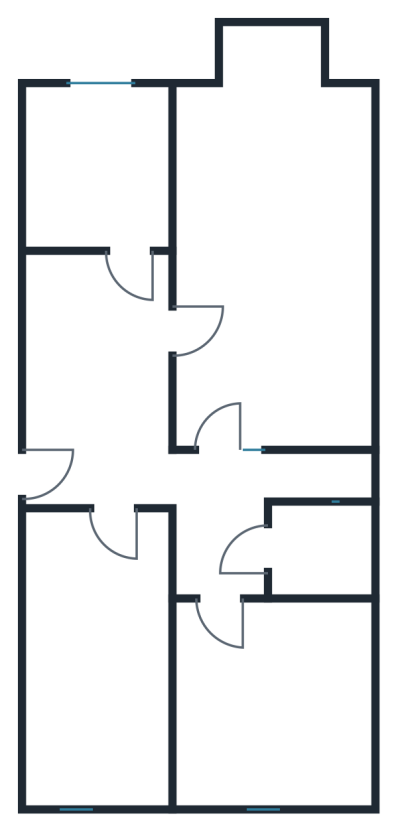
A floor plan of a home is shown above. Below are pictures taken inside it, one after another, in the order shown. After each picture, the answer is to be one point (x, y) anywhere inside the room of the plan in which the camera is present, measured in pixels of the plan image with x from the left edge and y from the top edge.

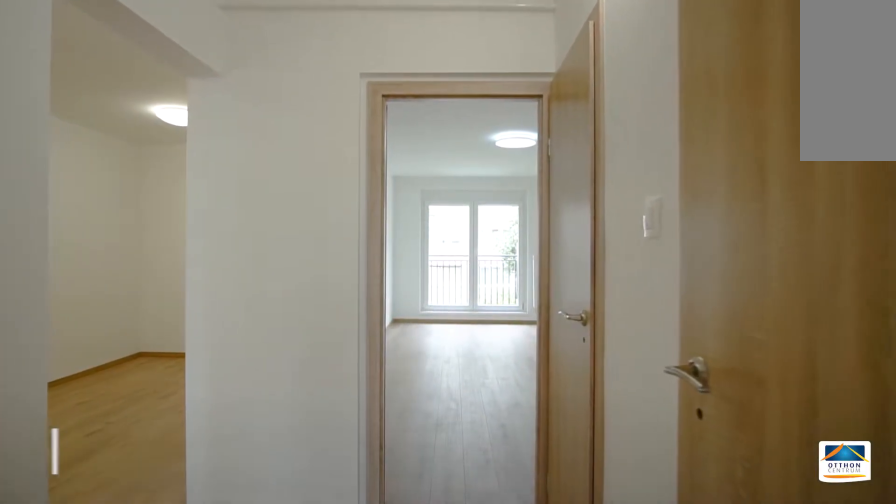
(223, 523)
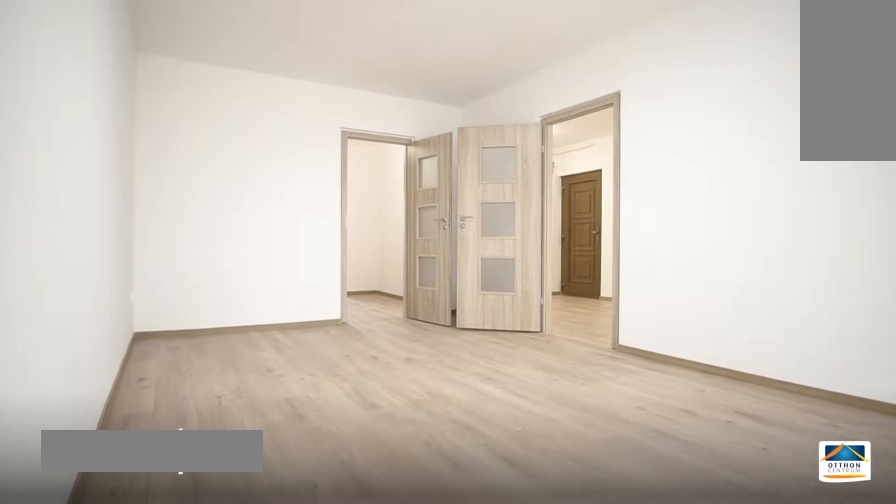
(269, 237)
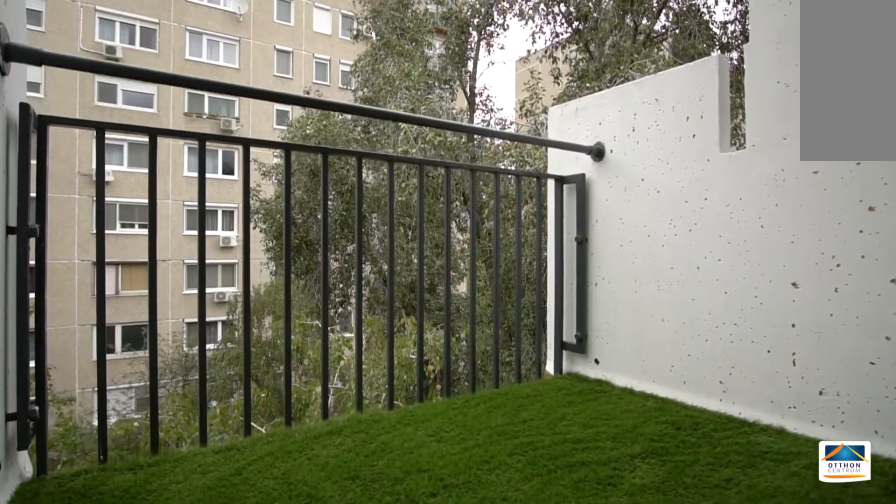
(271, 54)
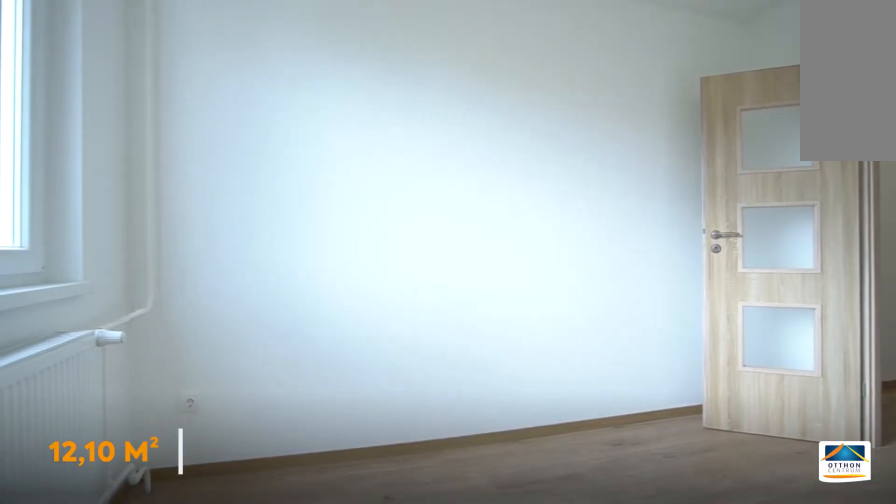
(283, 703)
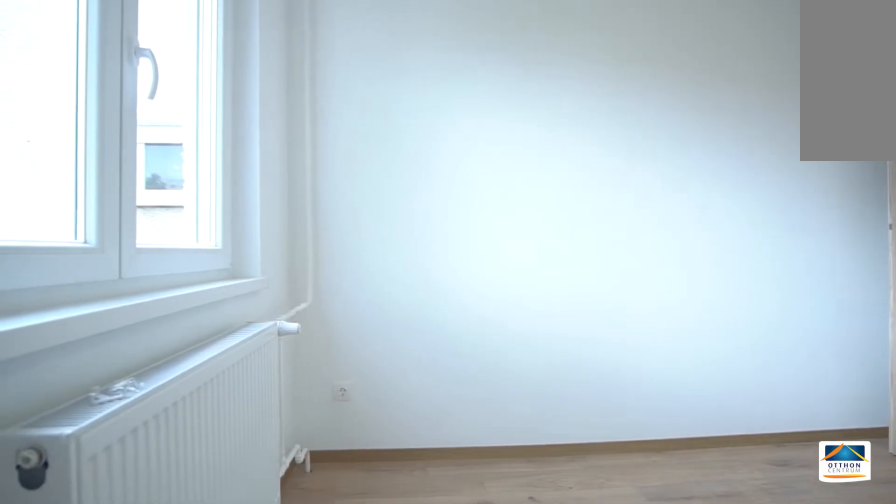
(282, 704)
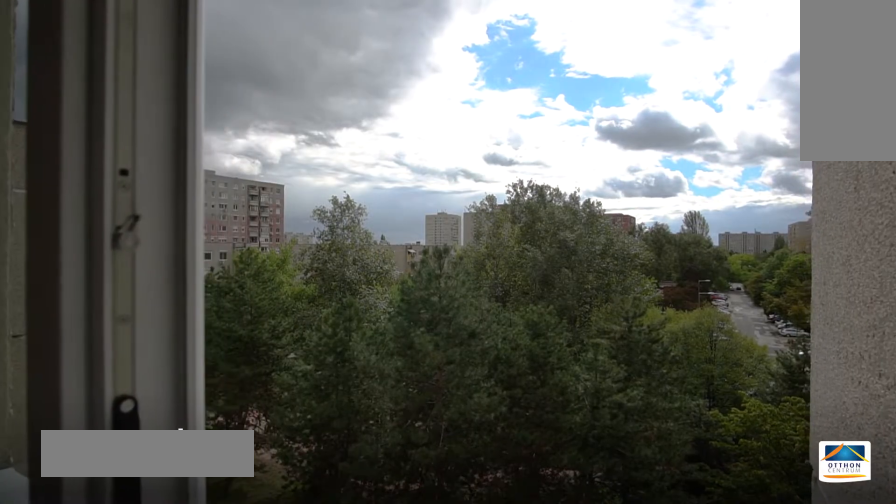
(94, 704)
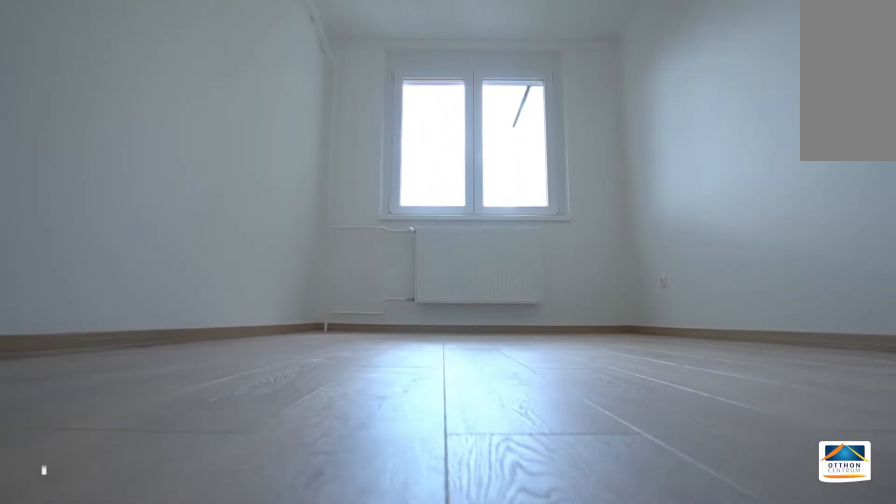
(95, 704)
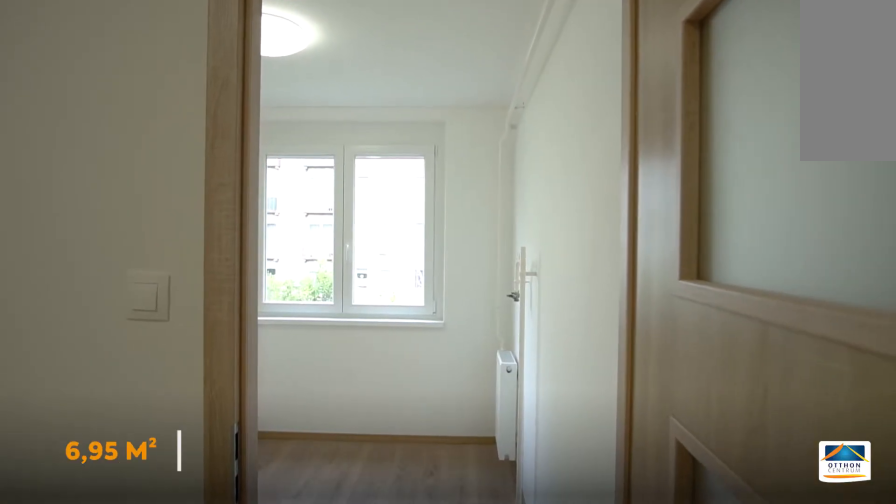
(104, 169)
